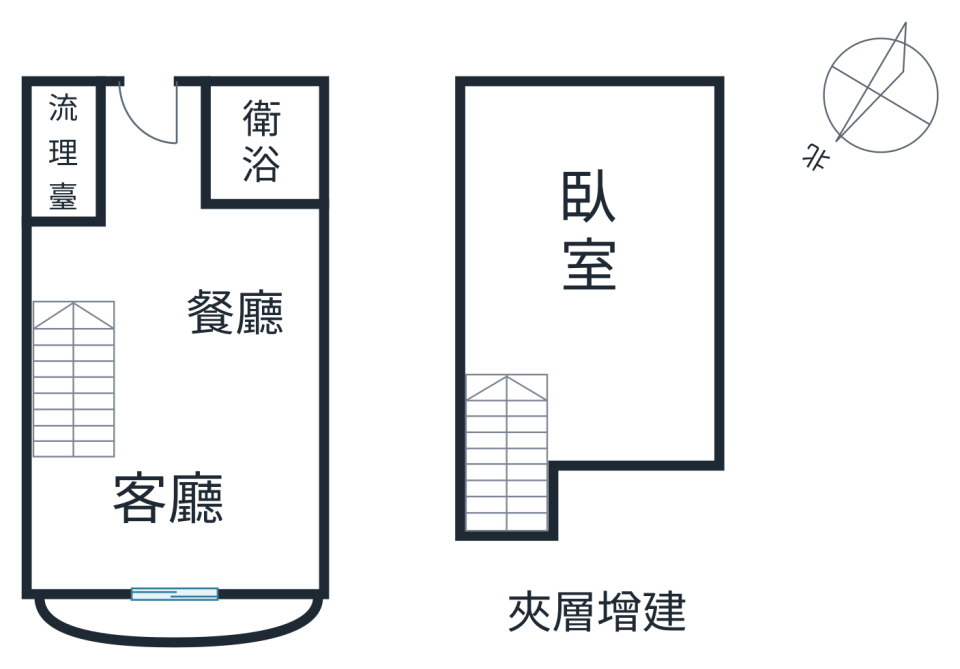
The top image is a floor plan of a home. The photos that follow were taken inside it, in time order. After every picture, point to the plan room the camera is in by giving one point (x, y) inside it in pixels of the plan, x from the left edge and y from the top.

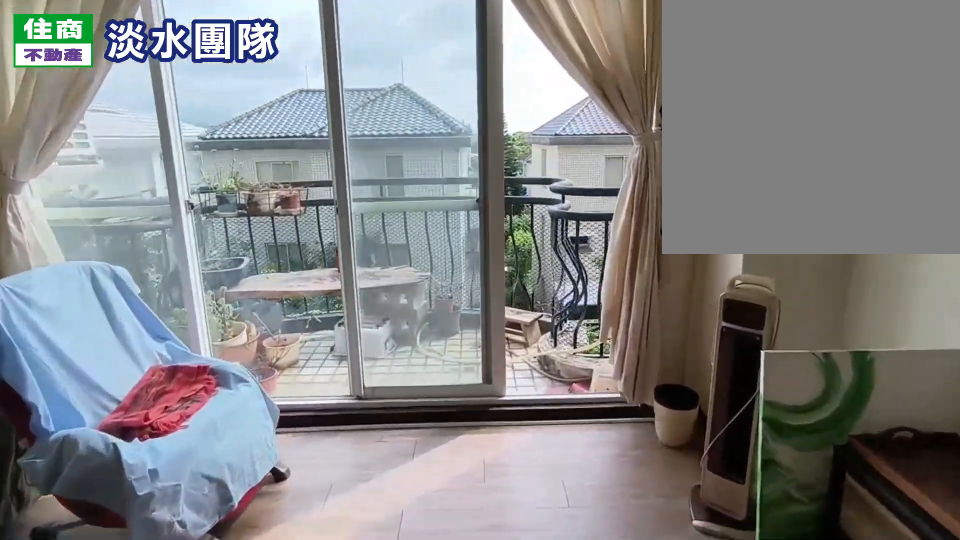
(99, 453)
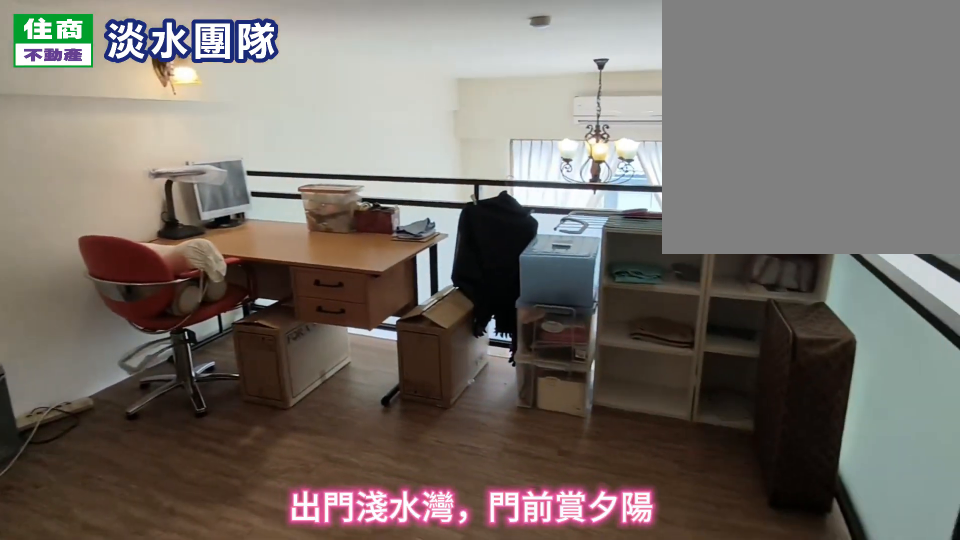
(598, 258)
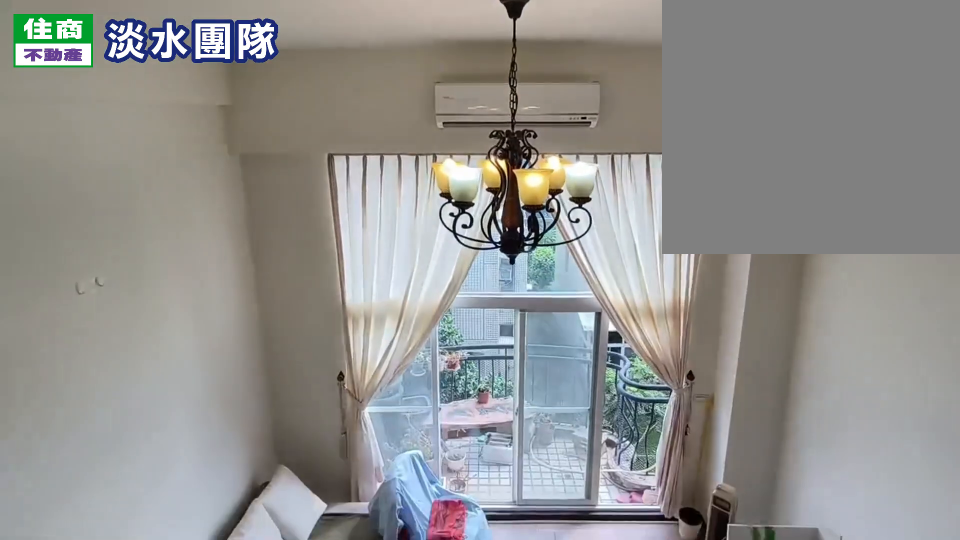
(598, 258)
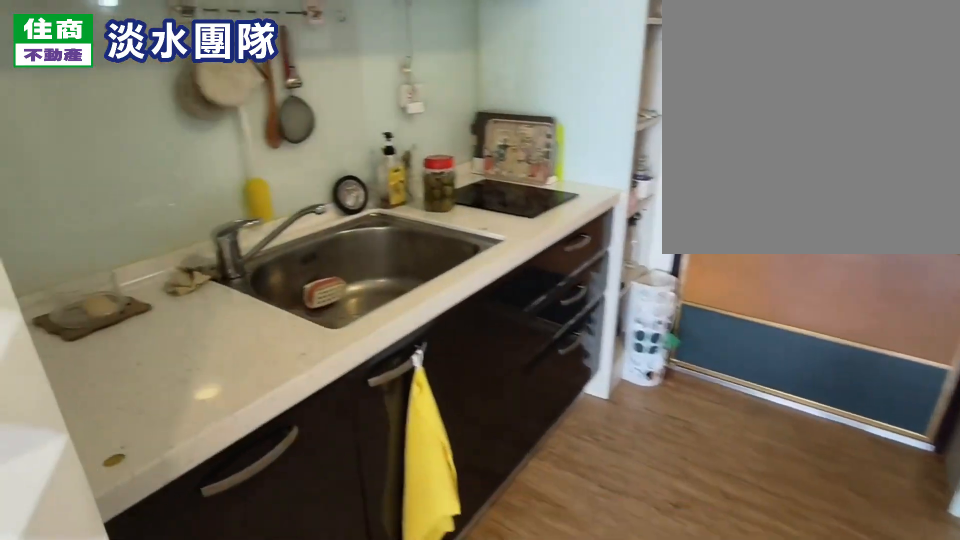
(79, 115)
